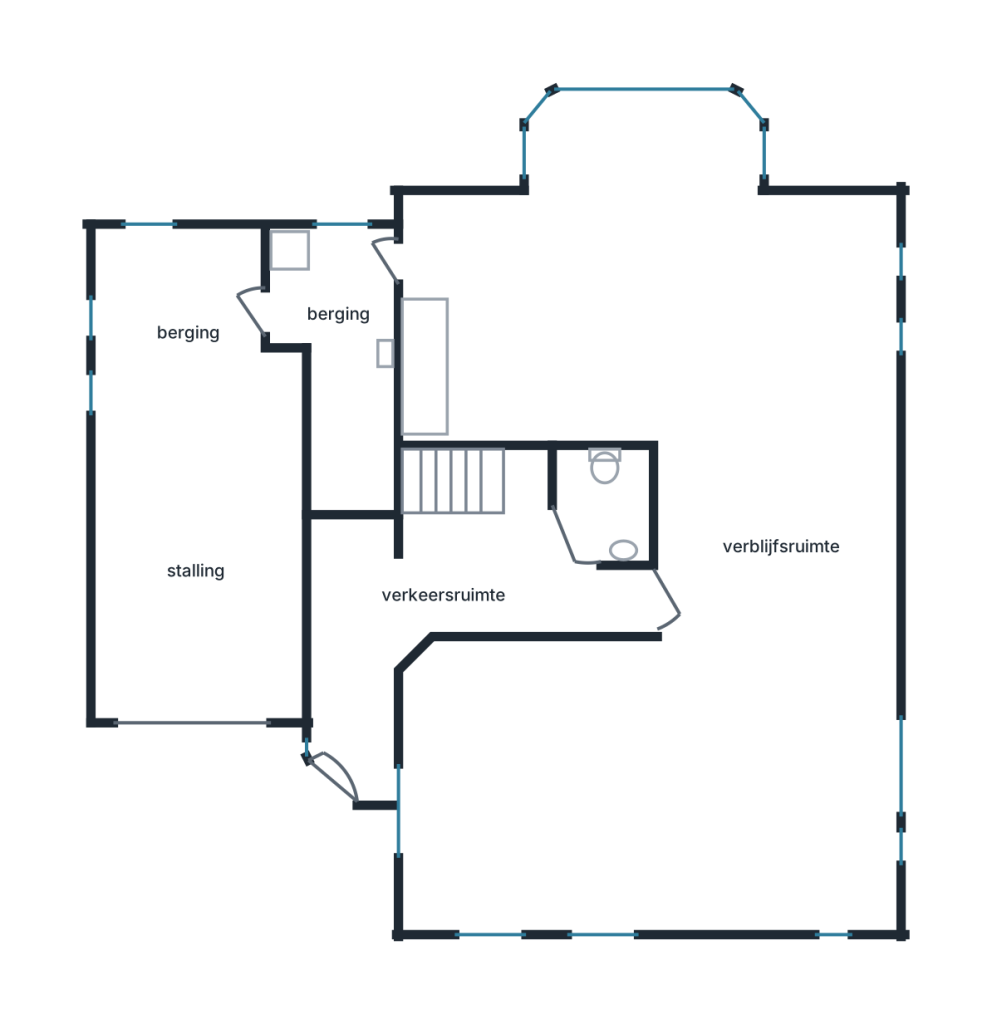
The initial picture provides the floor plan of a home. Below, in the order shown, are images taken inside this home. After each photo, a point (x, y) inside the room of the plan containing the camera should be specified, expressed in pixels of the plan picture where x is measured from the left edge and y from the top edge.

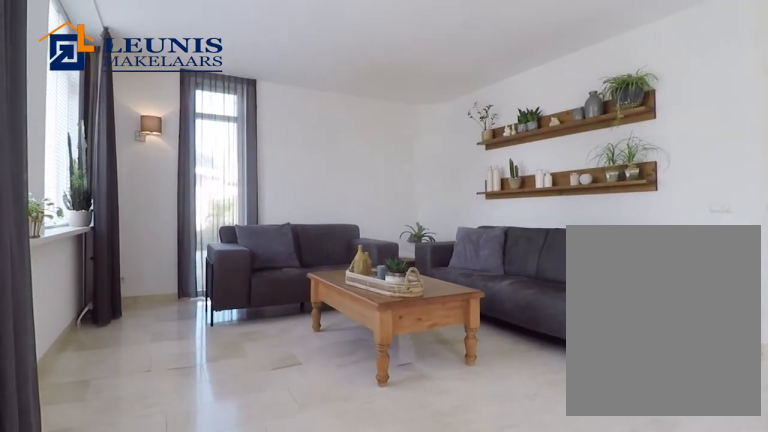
(656, 710)
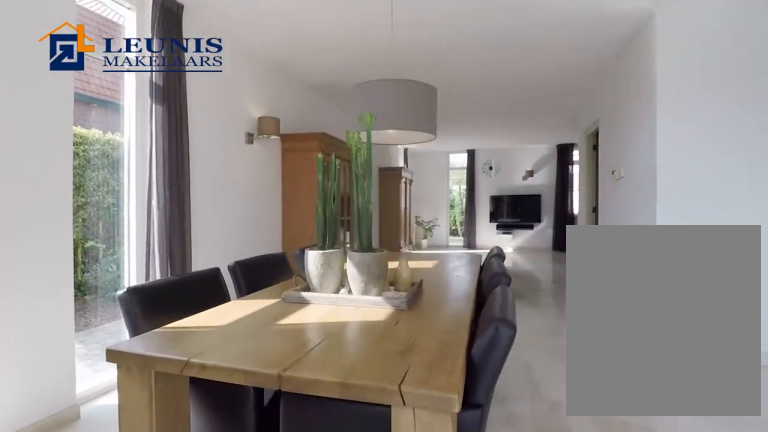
(652, 273)
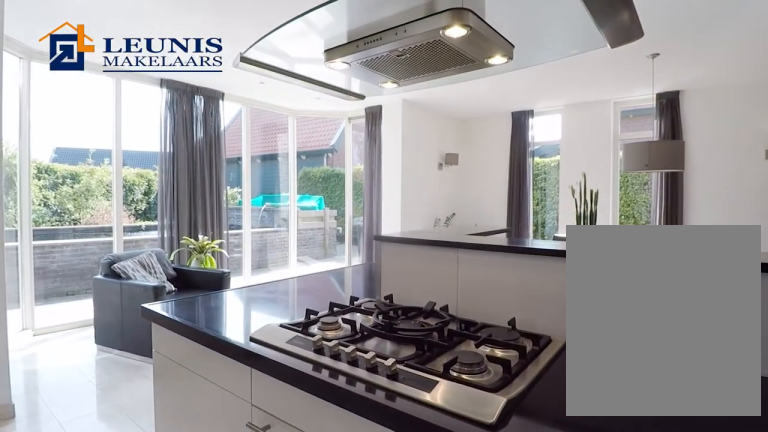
(652, 273)
